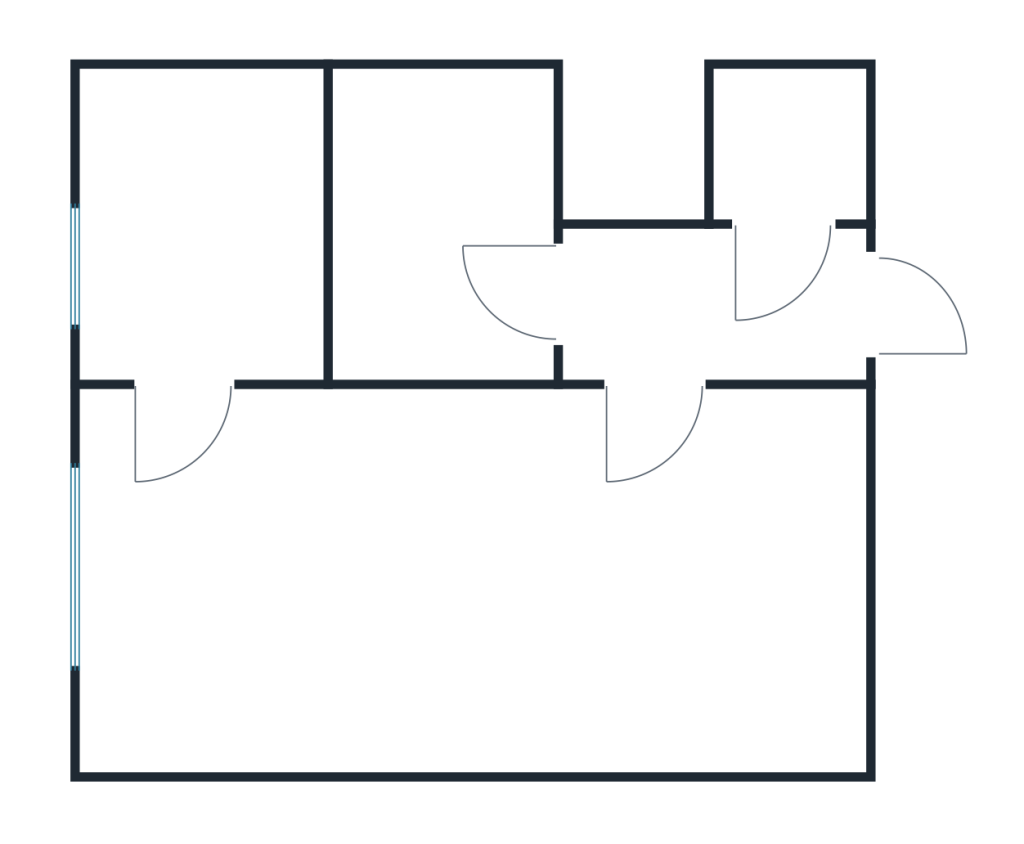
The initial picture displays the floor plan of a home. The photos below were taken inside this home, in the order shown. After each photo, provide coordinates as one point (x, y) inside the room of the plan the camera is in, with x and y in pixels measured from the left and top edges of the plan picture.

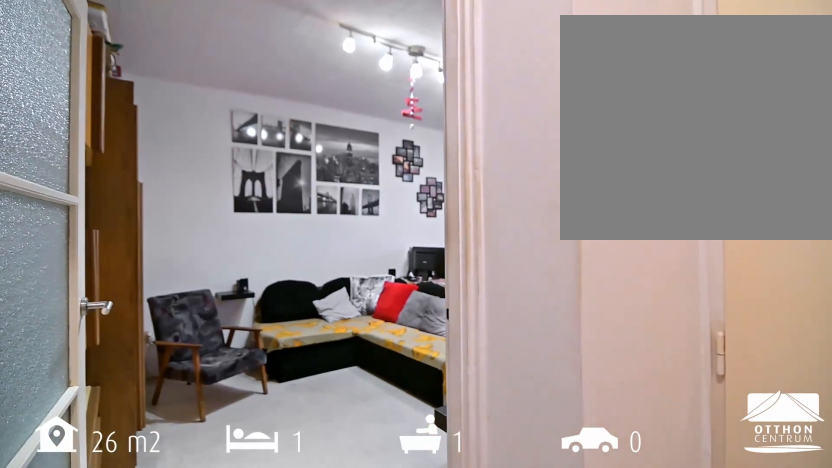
(707, 307)
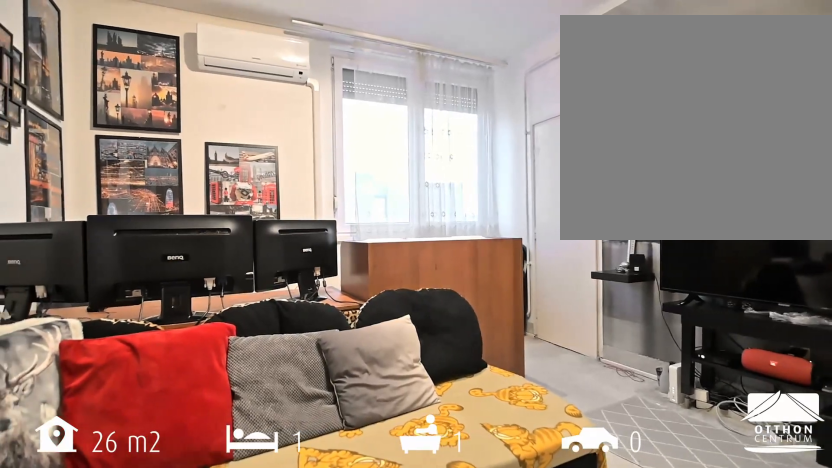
(468, 586)
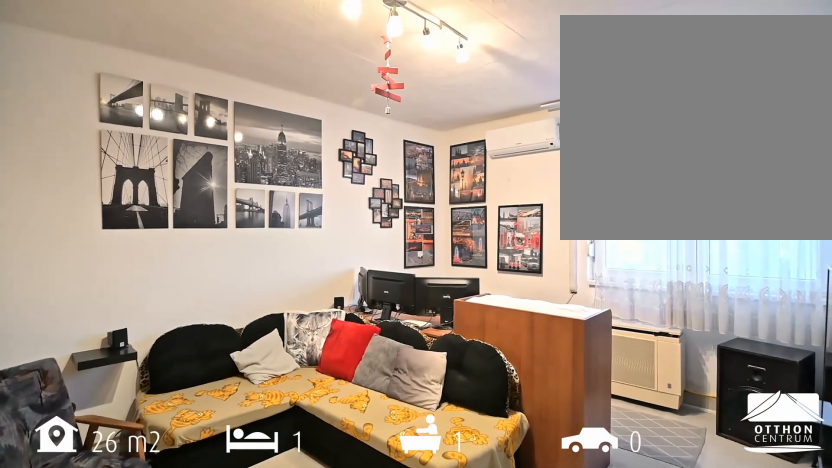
(468, 586)
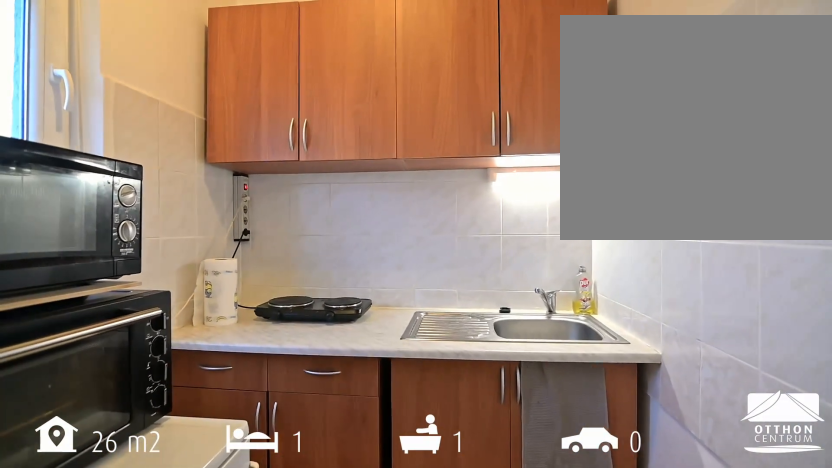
(202, 229)
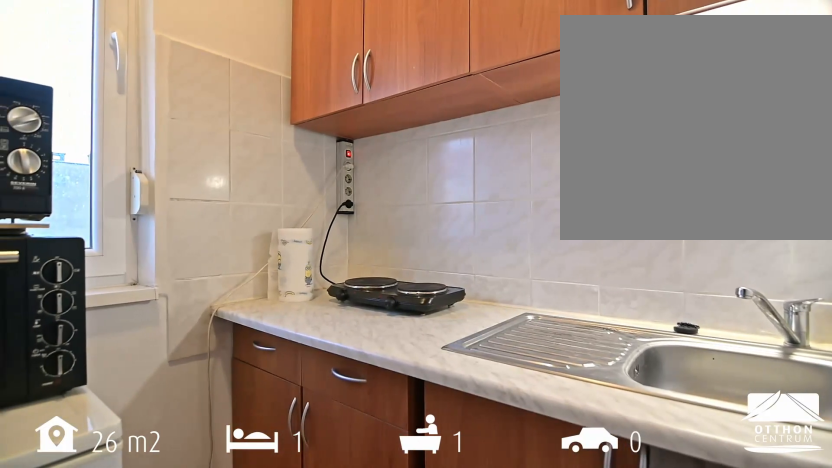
(202, 229)
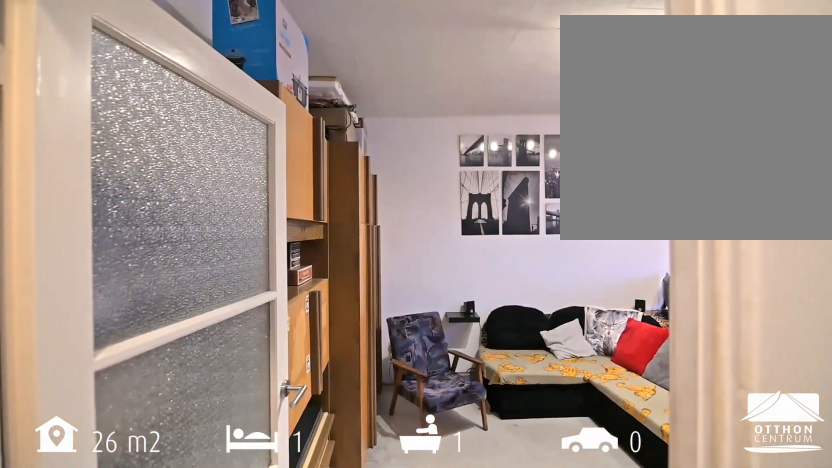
(649, 381)
